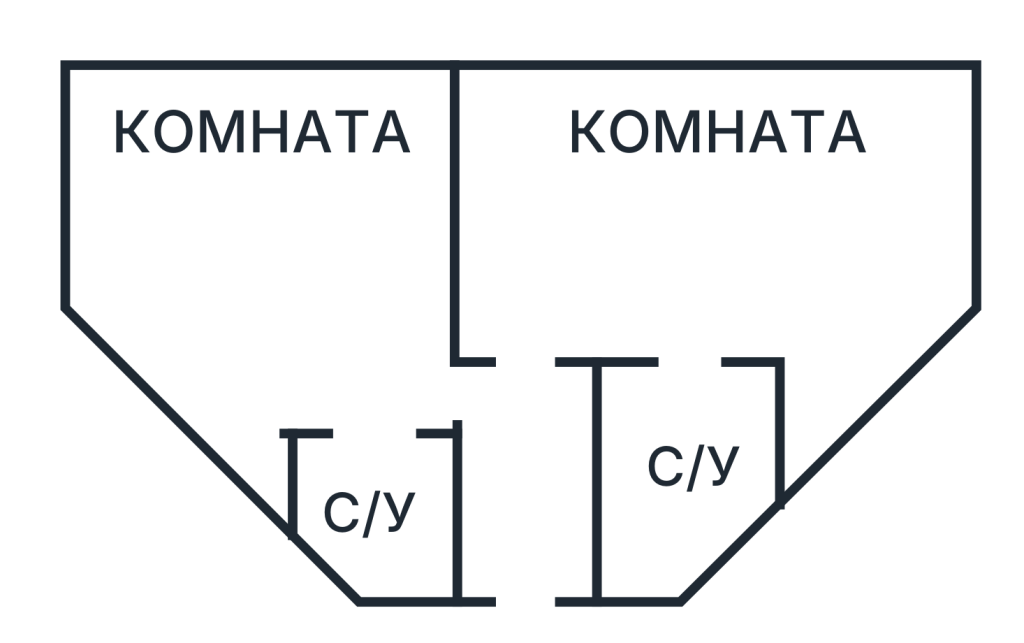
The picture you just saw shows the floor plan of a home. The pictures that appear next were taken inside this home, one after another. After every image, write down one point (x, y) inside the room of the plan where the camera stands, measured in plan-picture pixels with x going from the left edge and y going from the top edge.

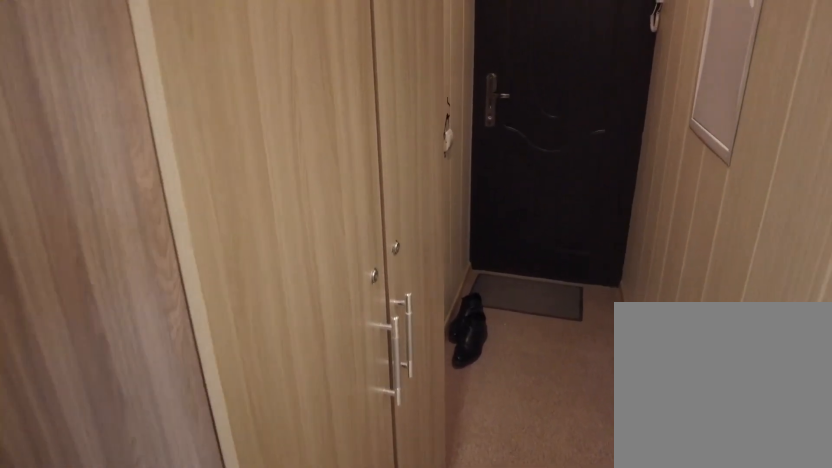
(537, 507)
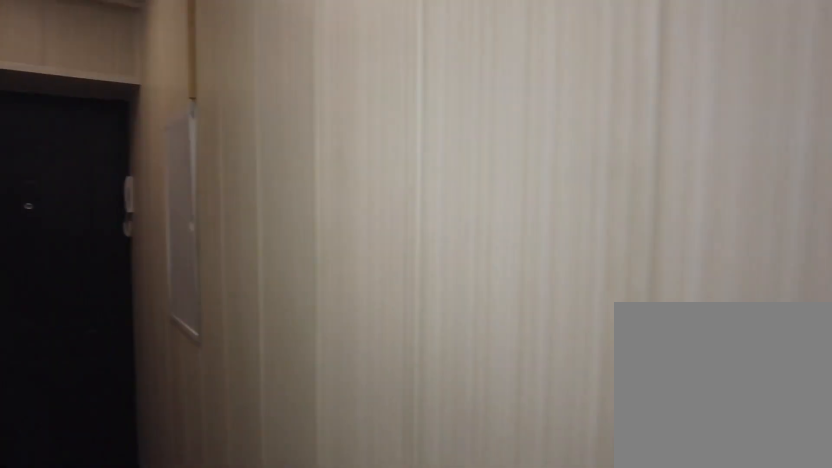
(537, 507)
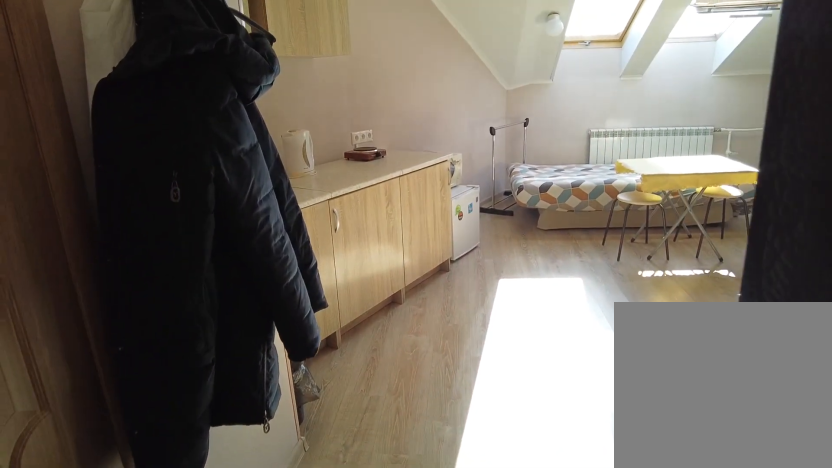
(492, 411)
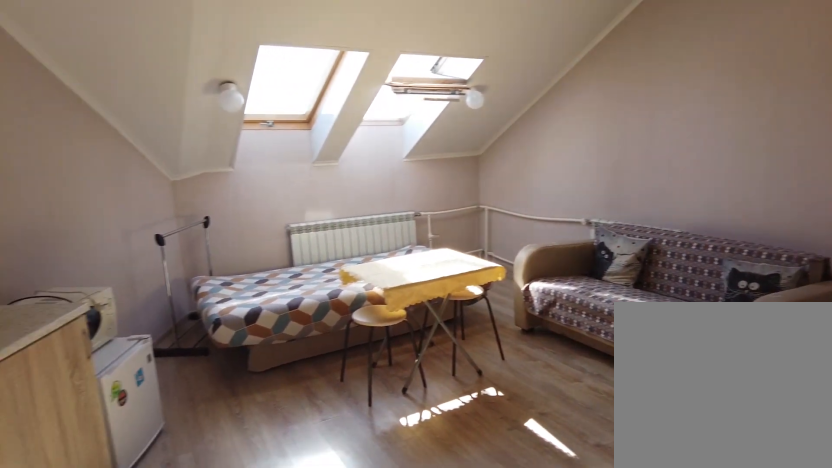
(335, 344)
